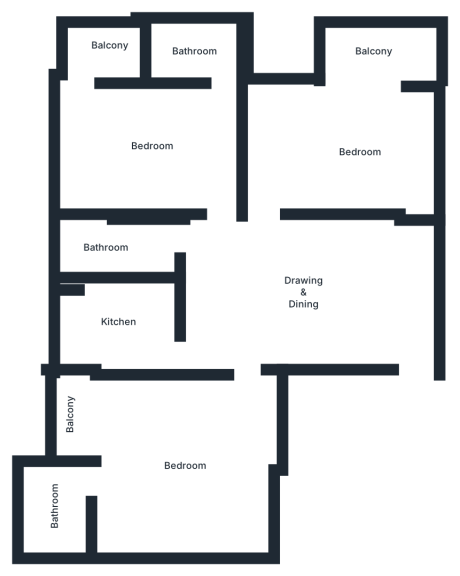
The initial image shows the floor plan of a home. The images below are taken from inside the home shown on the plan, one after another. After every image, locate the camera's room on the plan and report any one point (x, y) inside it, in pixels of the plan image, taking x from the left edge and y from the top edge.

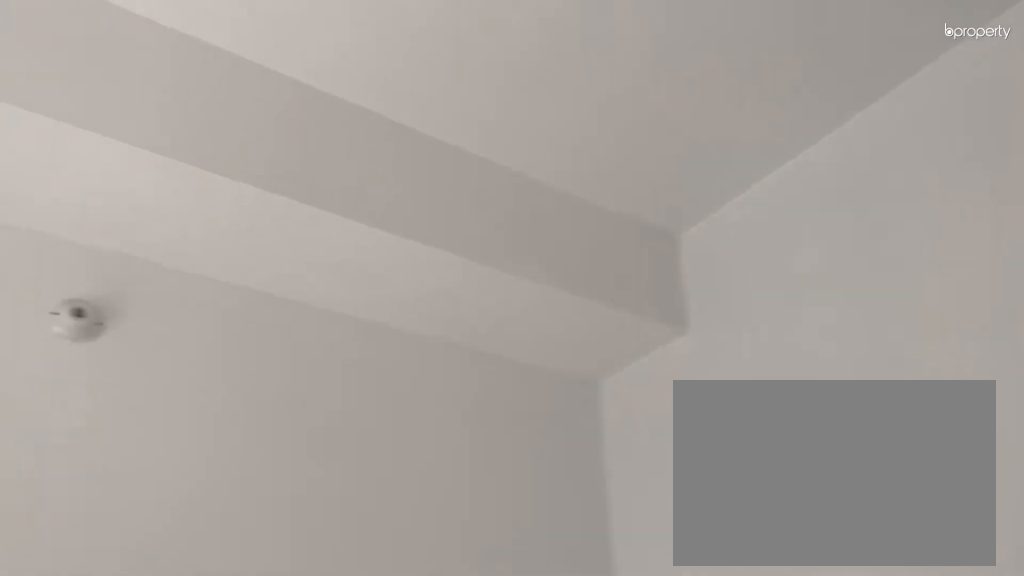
(363, 149)
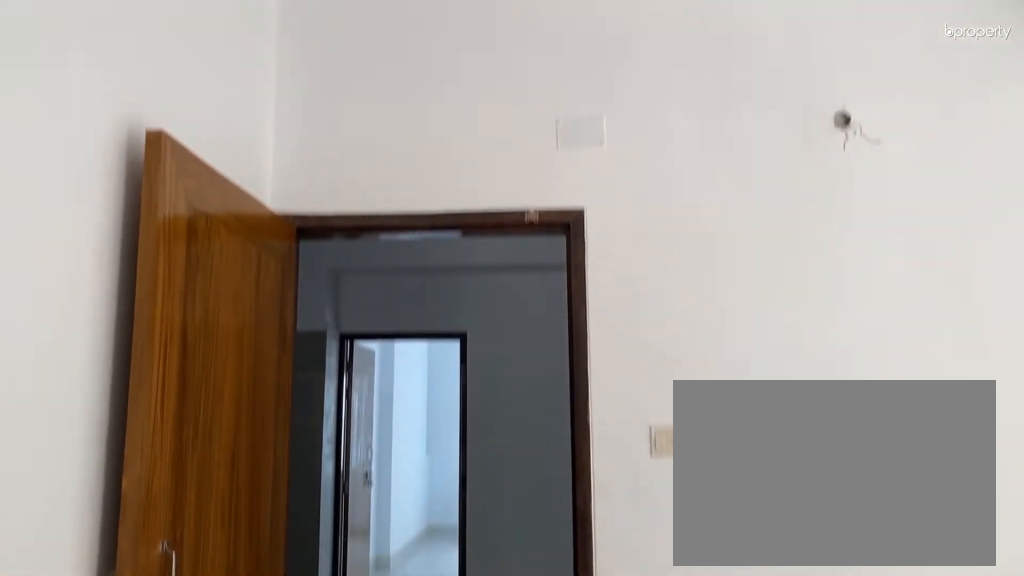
(157, 142)
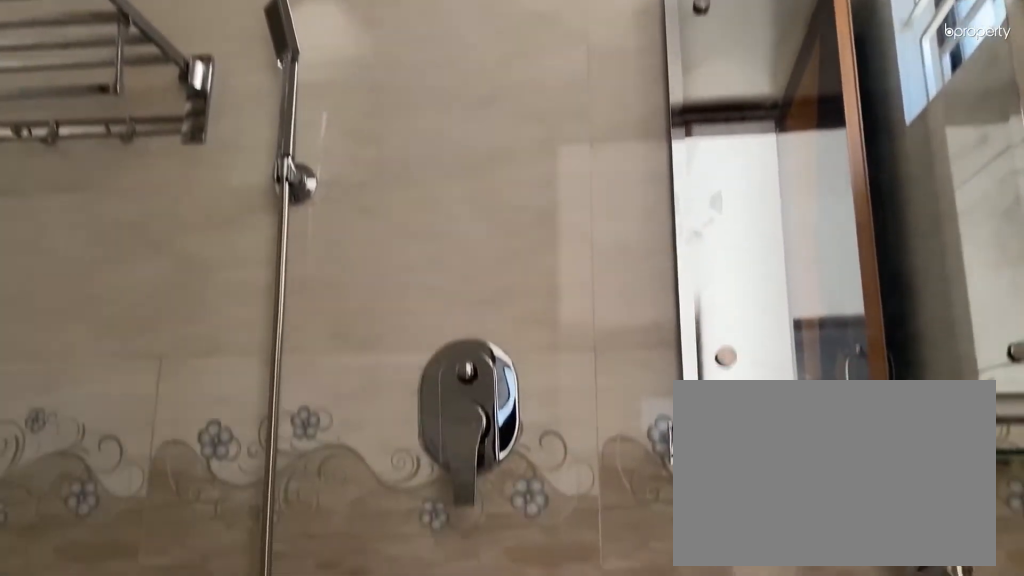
(194, 47)
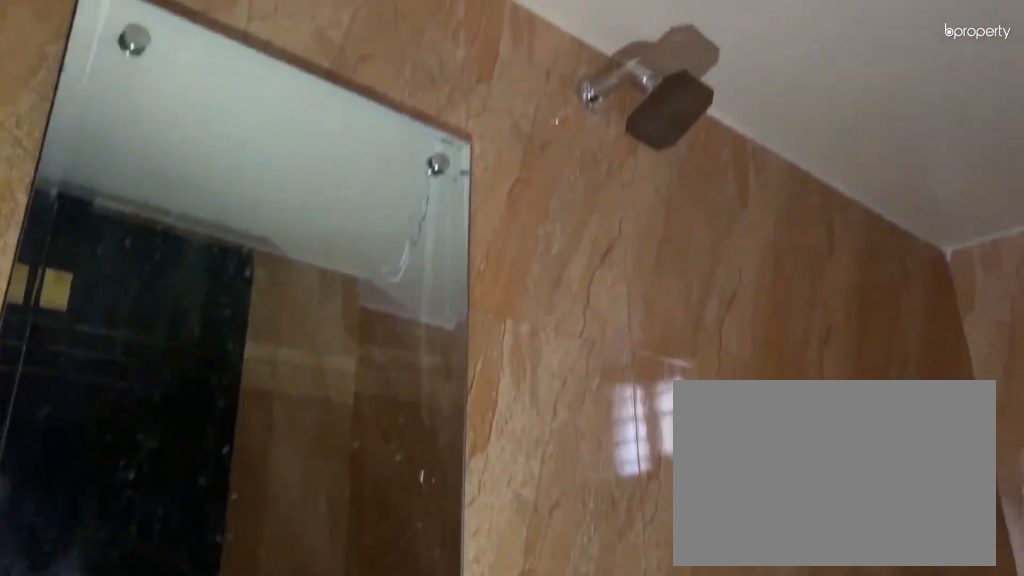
(117, 247)
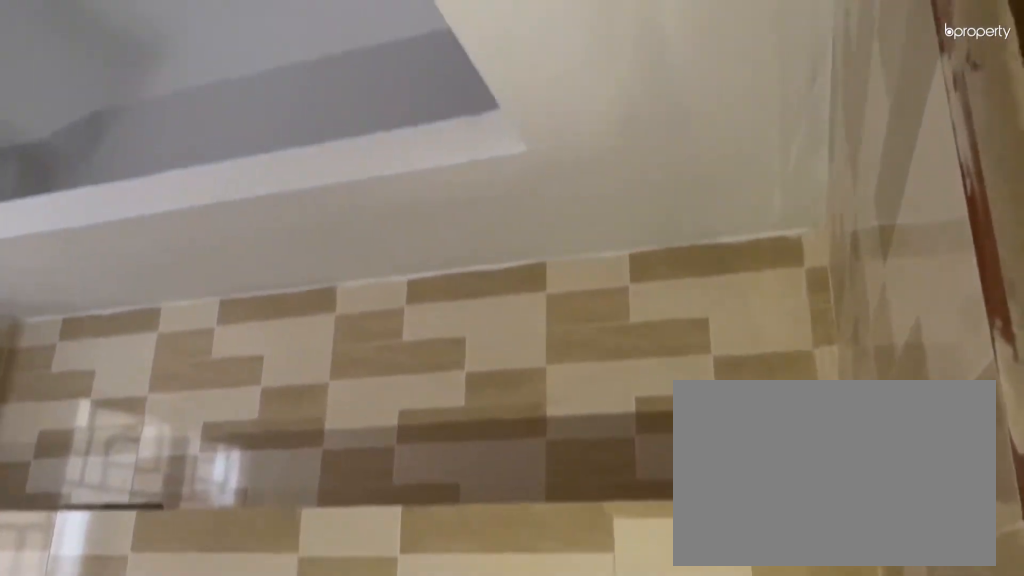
(117, 316)
